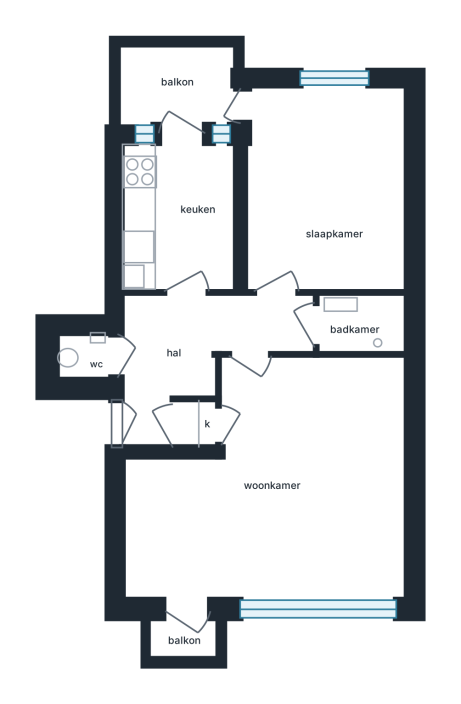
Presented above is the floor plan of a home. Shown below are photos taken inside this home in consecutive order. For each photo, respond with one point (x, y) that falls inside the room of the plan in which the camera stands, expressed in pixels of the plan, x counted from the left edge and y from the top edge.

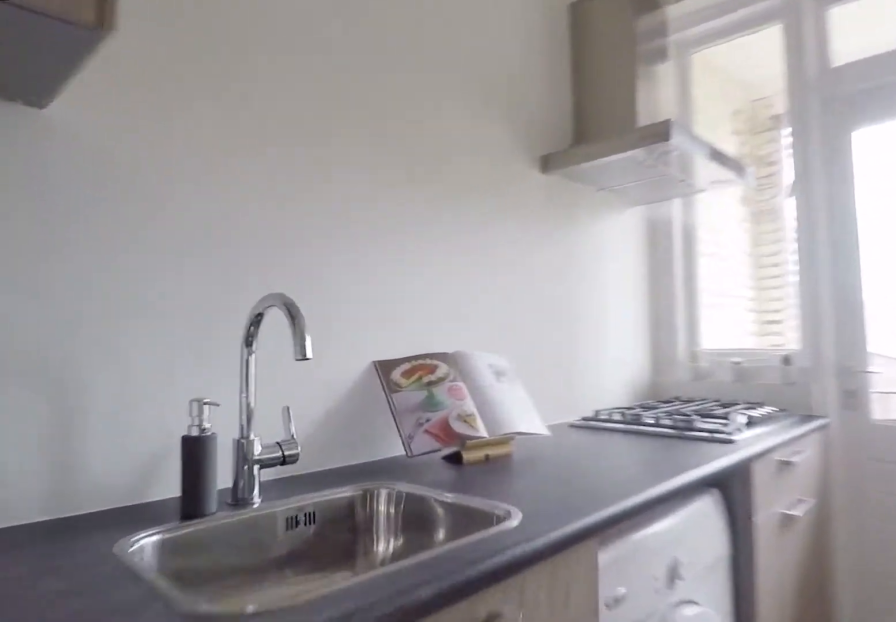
(179, 216)
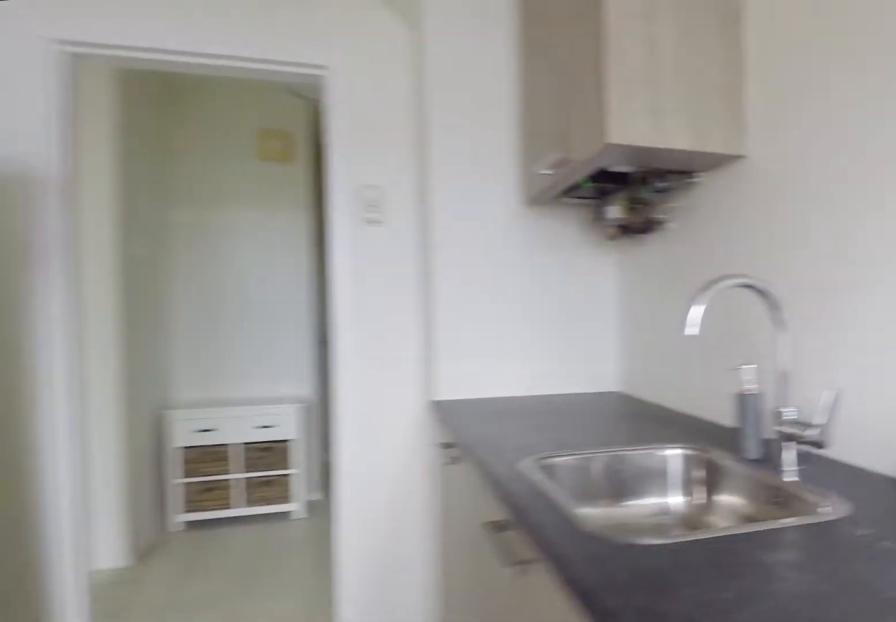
(179, 216)
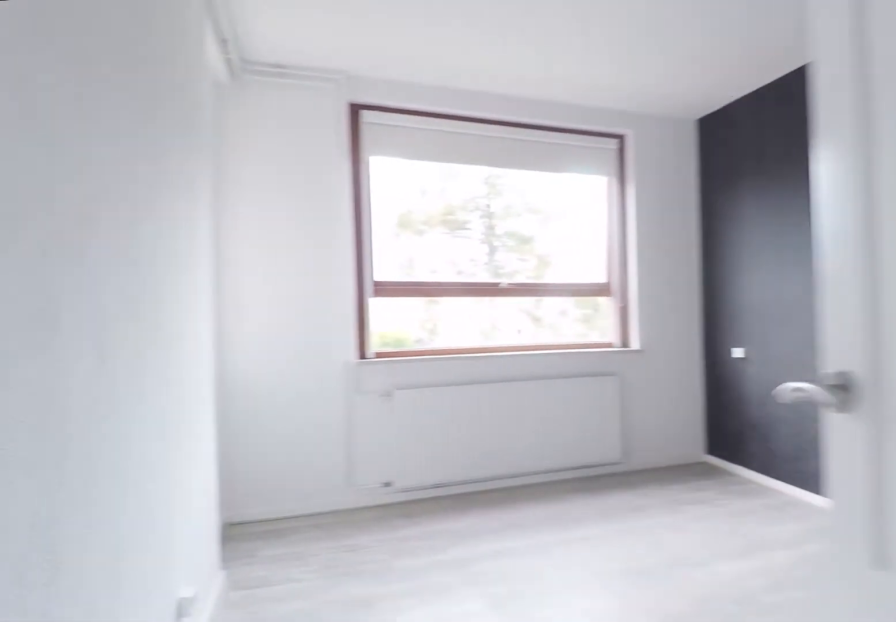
(316, 181)
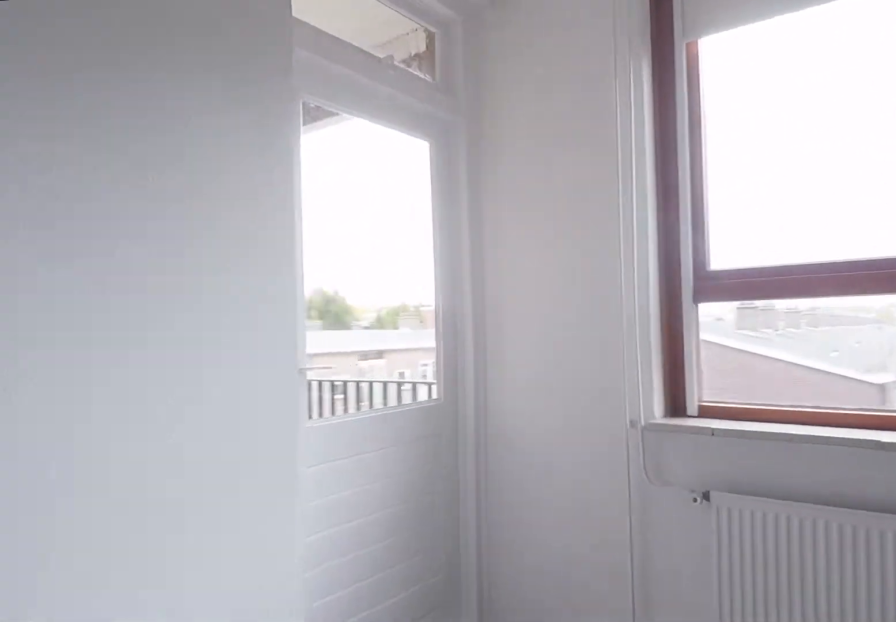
(316, 181)
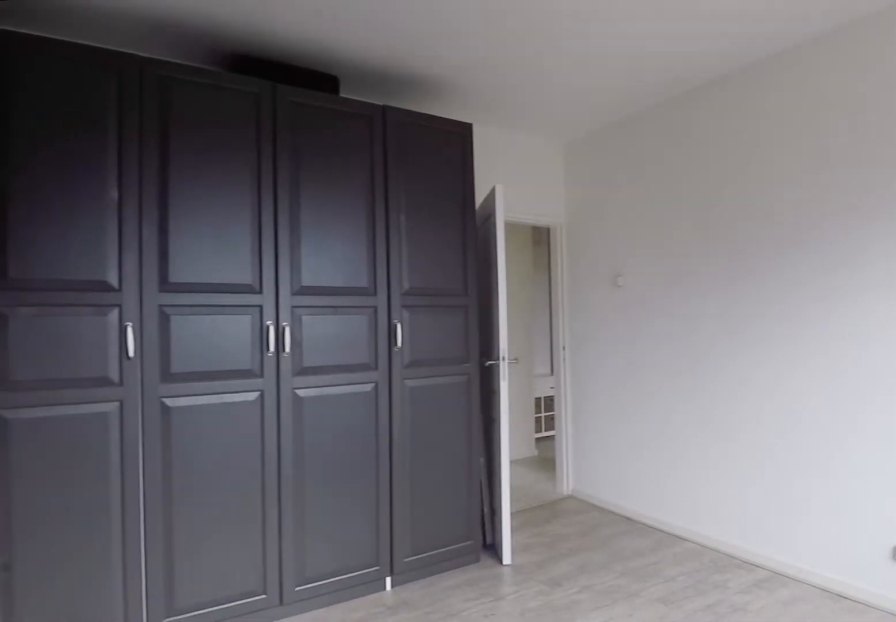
(316, 181)
